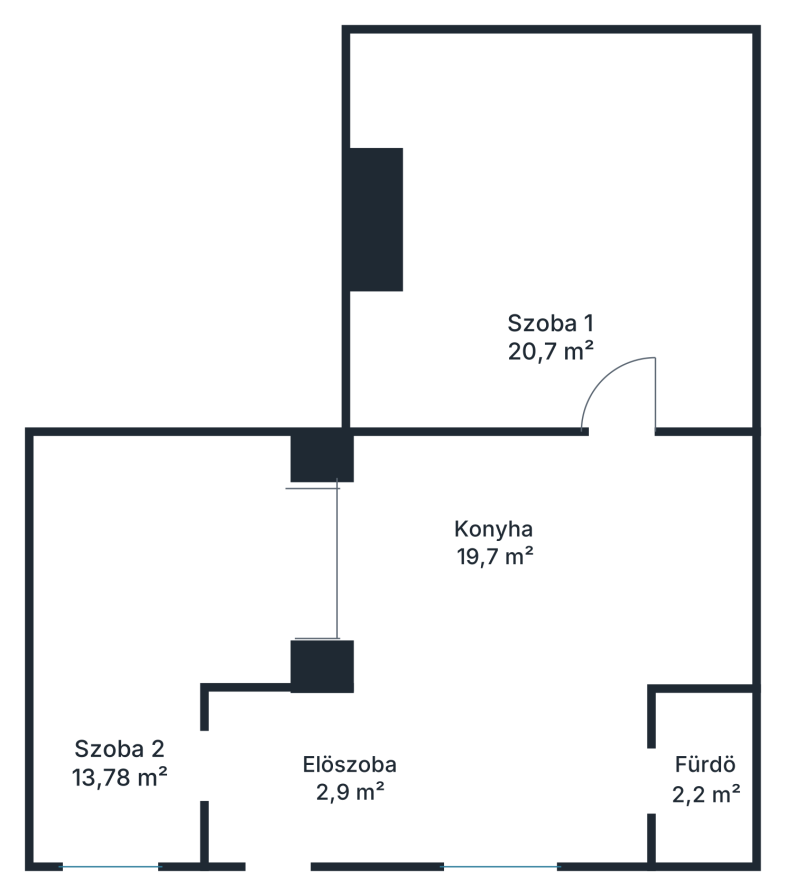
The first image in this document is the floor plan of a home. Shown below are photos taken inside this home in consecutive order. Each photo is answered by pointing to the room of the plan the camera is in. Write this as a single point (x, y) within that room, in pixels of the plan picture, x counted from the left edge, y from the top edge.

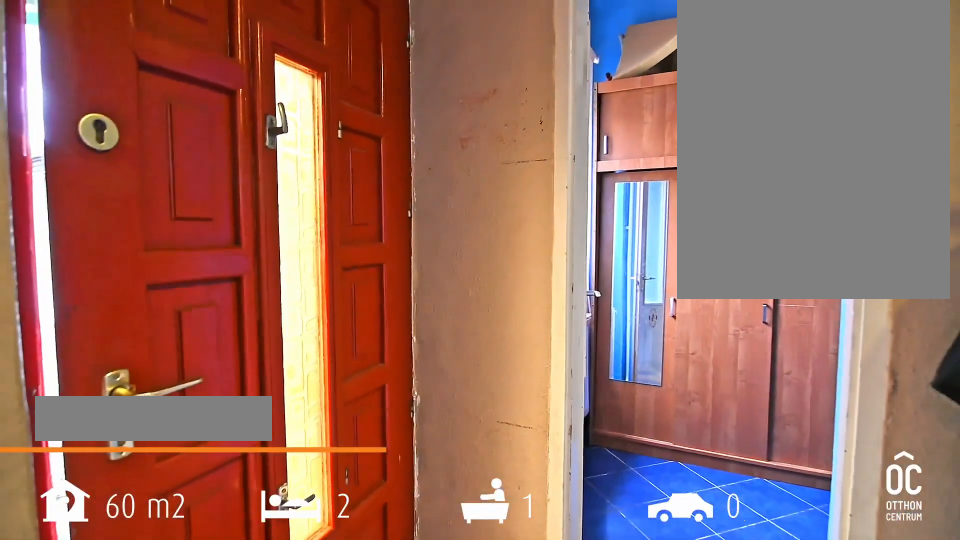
(421, 775)
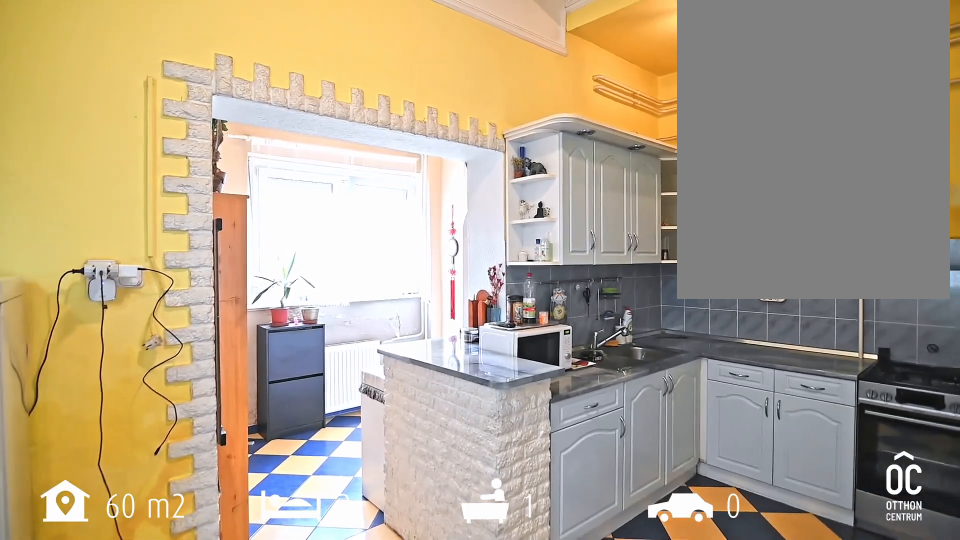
(534, 558)
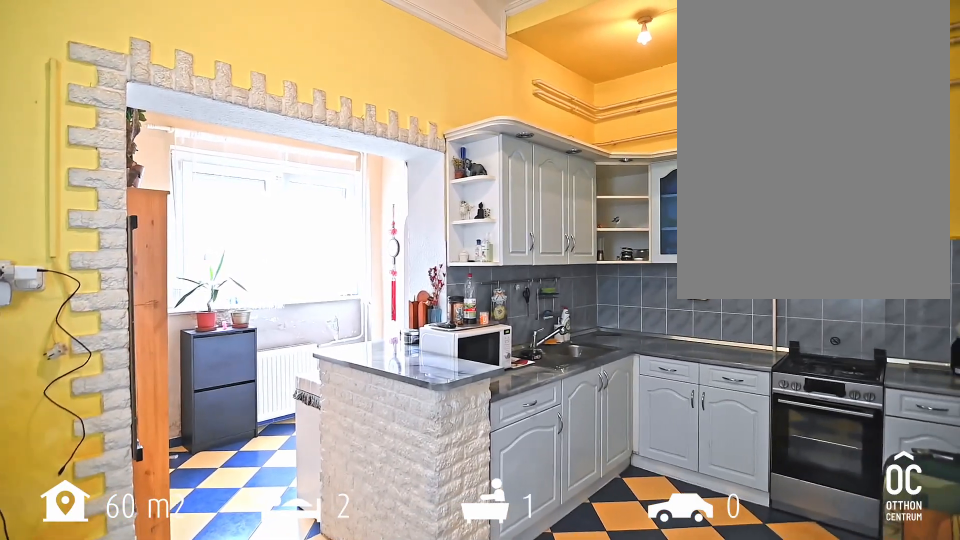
(534, 558)
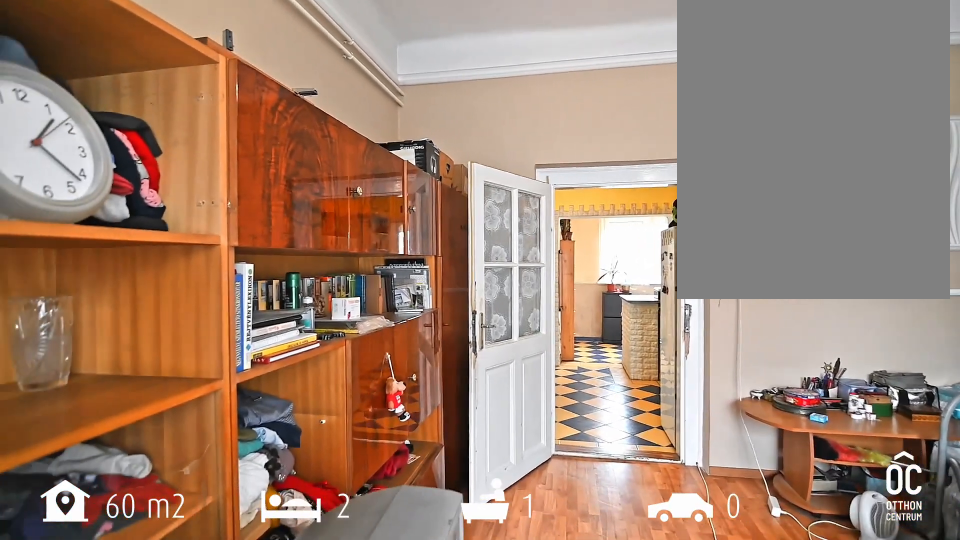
(561, 238)
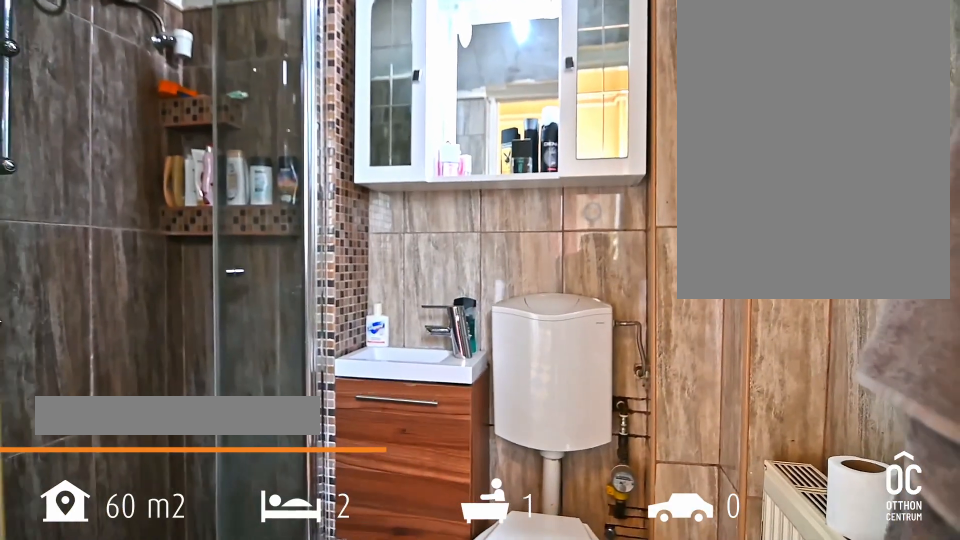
(703, 777)
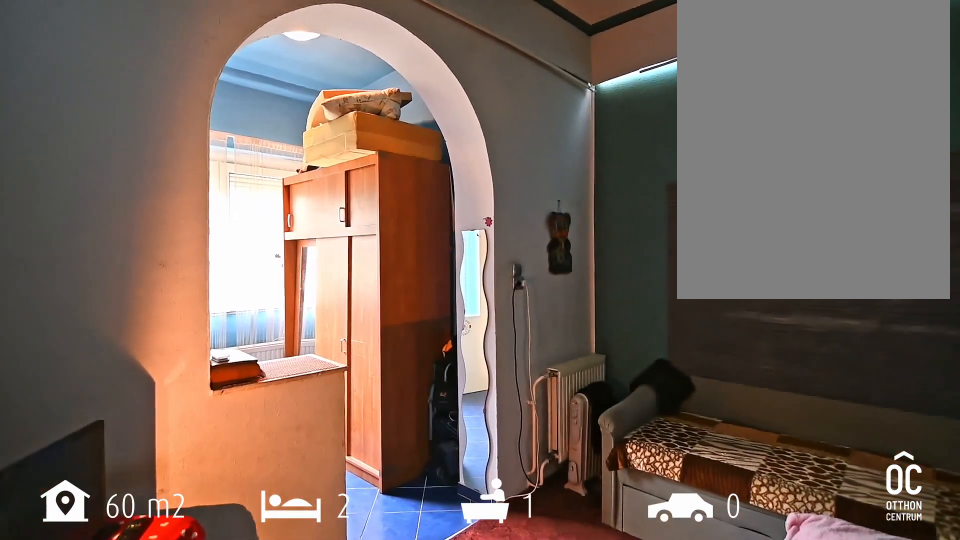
(130, 680)
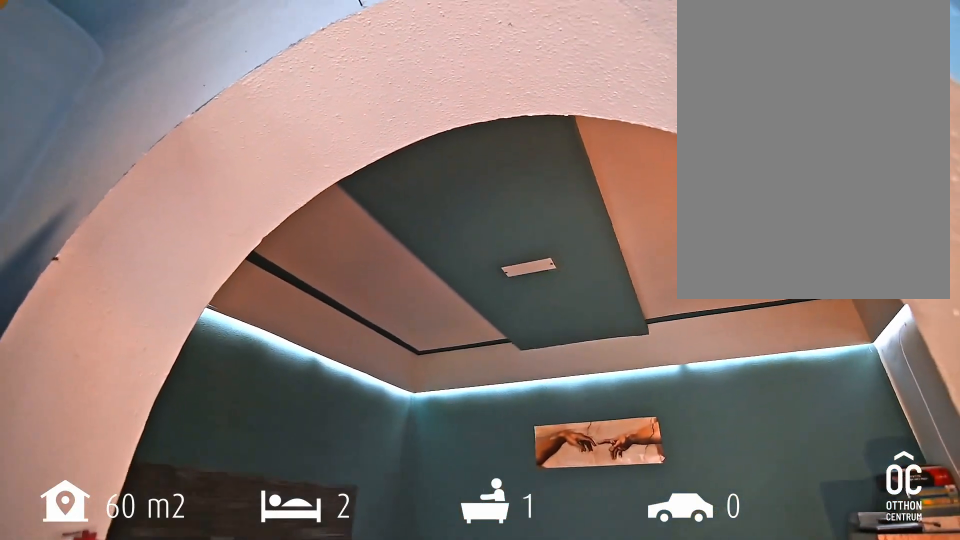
(130, 680)
